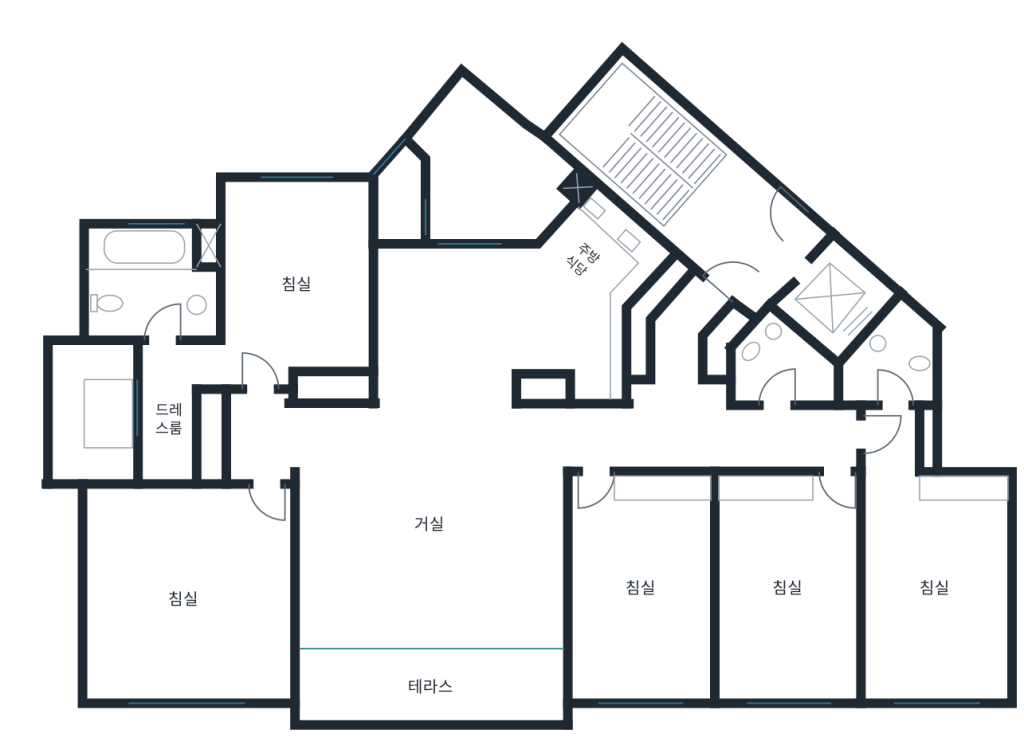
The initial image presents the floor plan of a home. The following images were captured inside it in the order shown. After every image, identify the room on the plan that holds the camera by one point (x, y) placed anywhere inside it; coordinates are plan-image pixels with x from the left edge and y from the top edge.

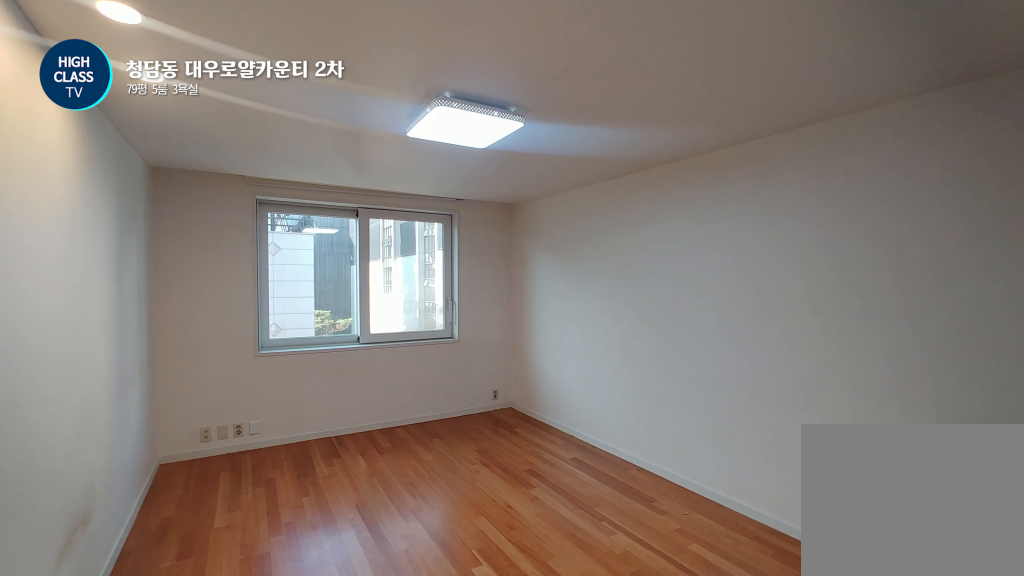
(792, 589)
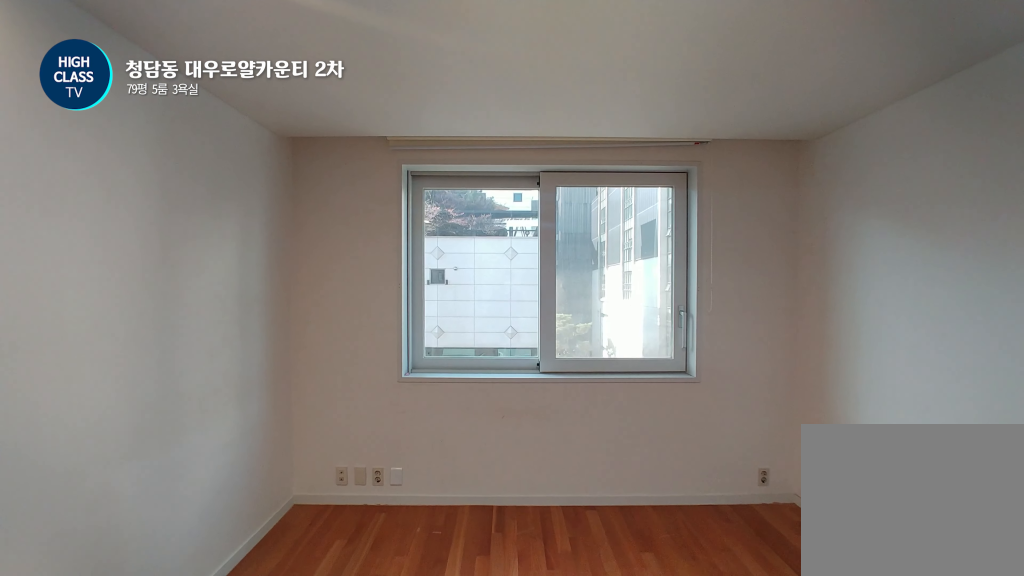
(792, 589)
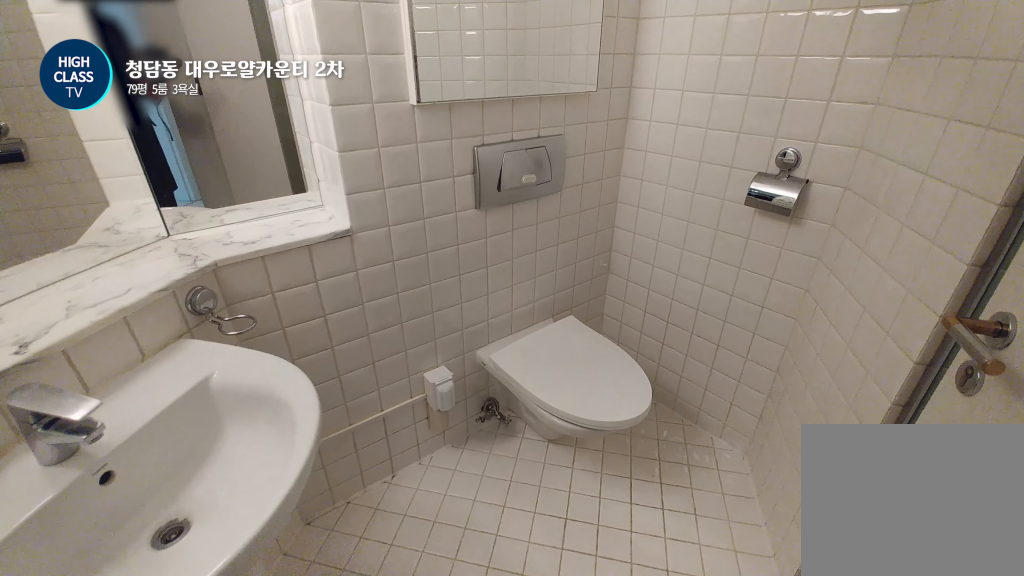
(780, 366)
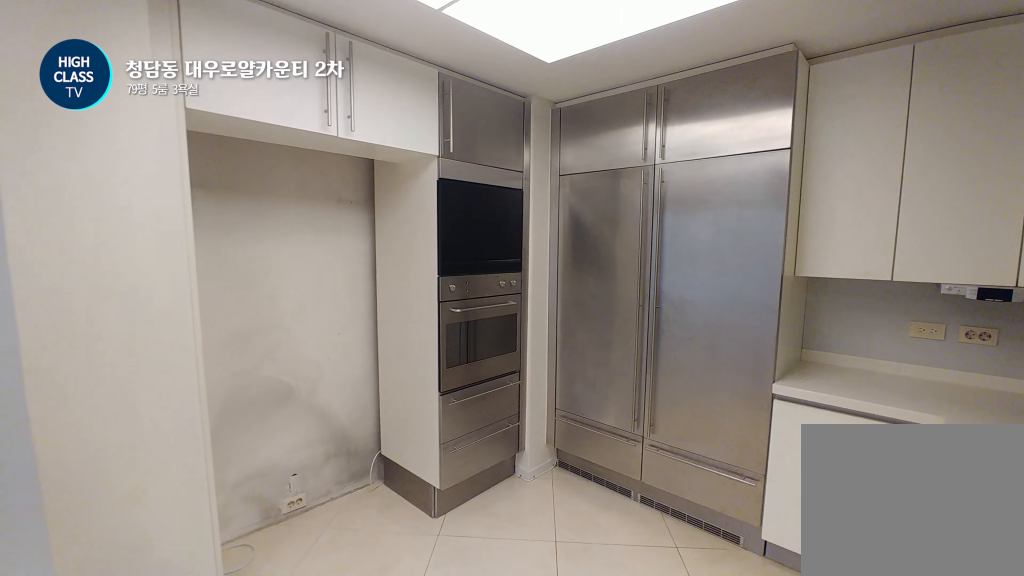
(514, 314)
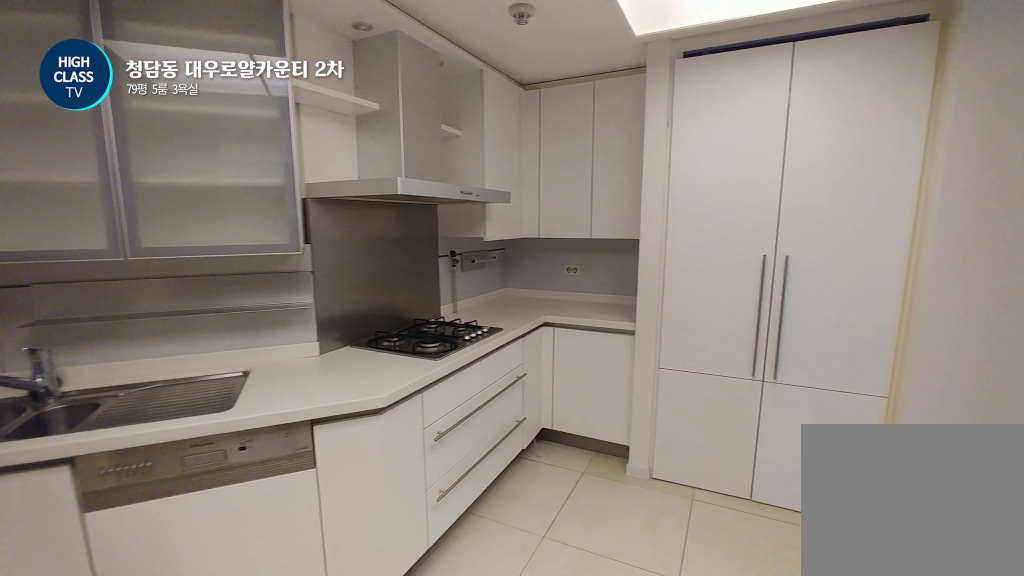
(514, 314)
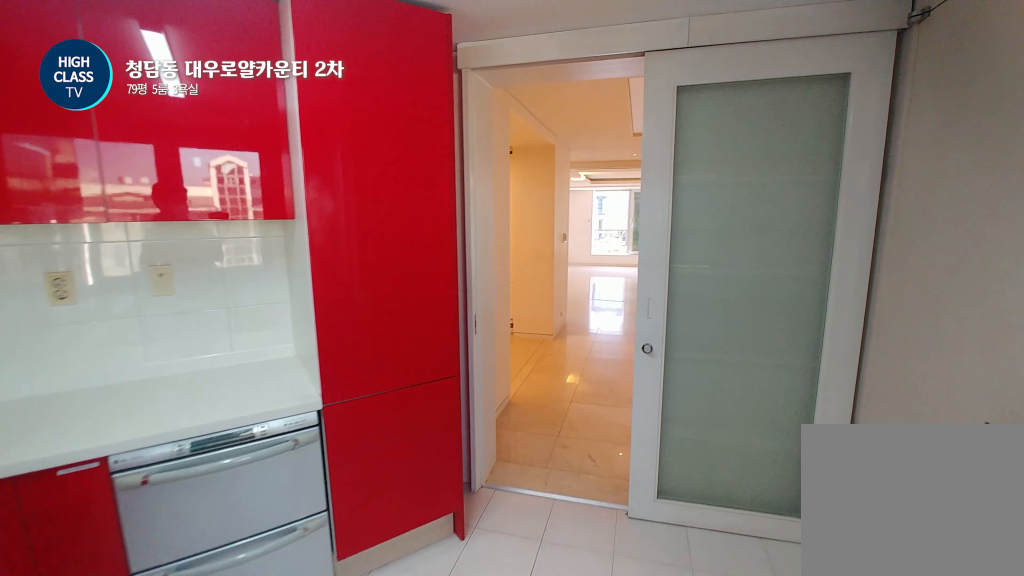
(492, 172)
